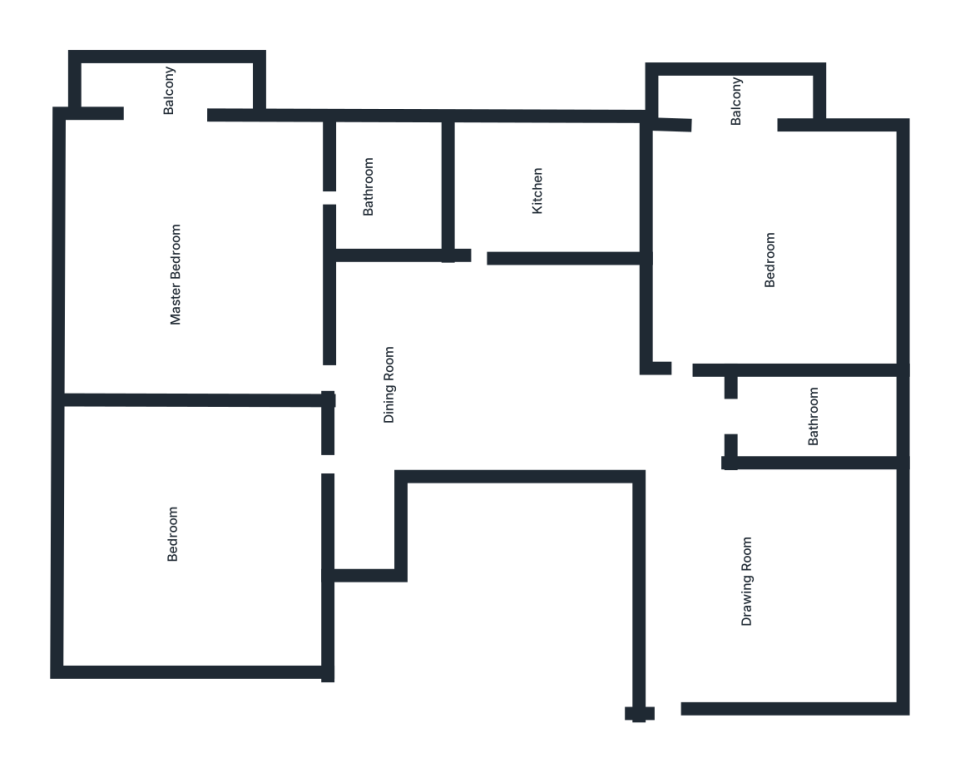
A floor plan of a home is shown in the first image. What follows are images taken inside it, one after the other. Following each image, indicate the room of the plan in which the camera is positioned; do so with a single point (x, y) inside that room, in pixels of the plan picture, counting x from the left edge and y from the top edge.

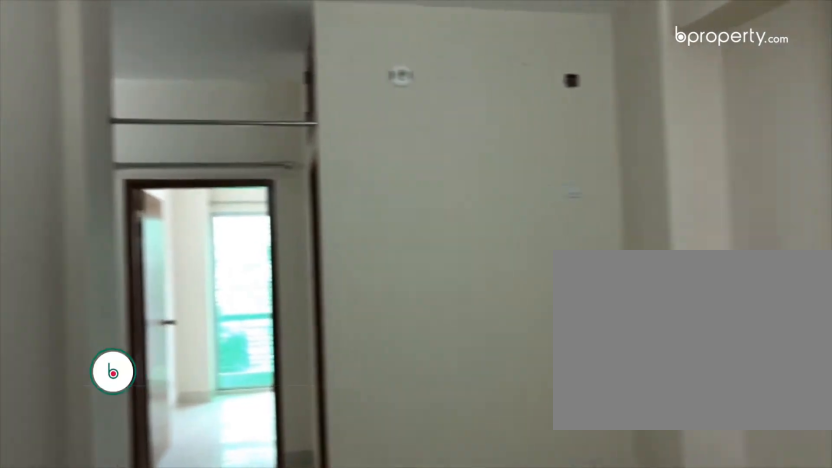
(749, 594)
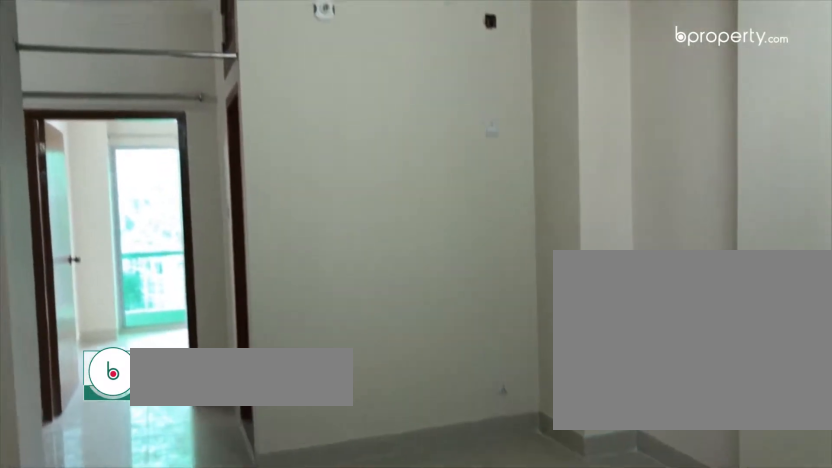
(750, 595)
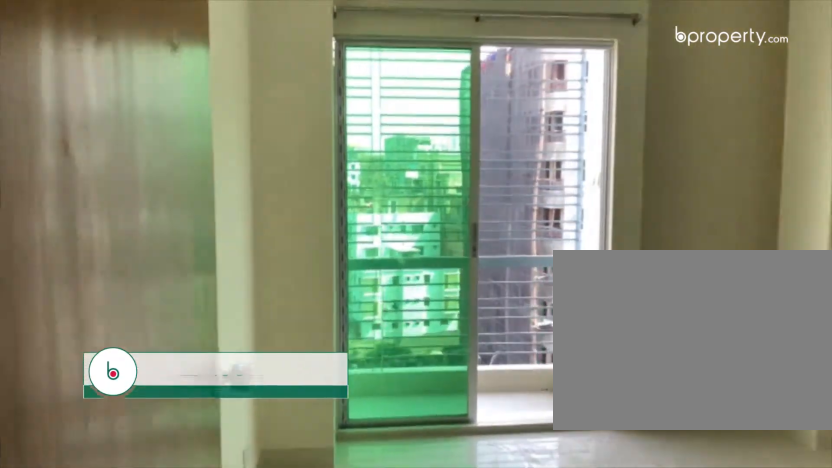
(758, 283)
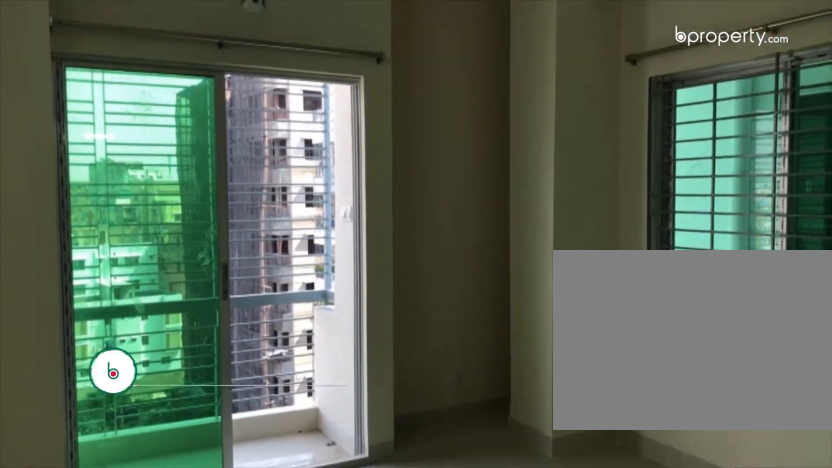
(759, 284)
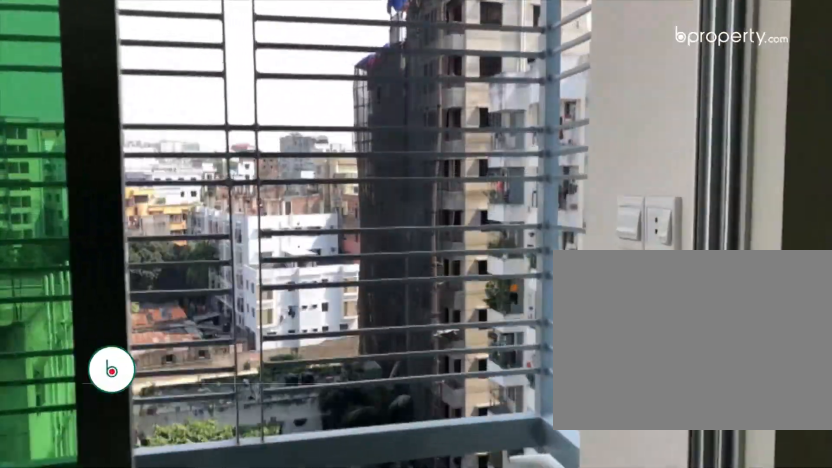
(730, 128)
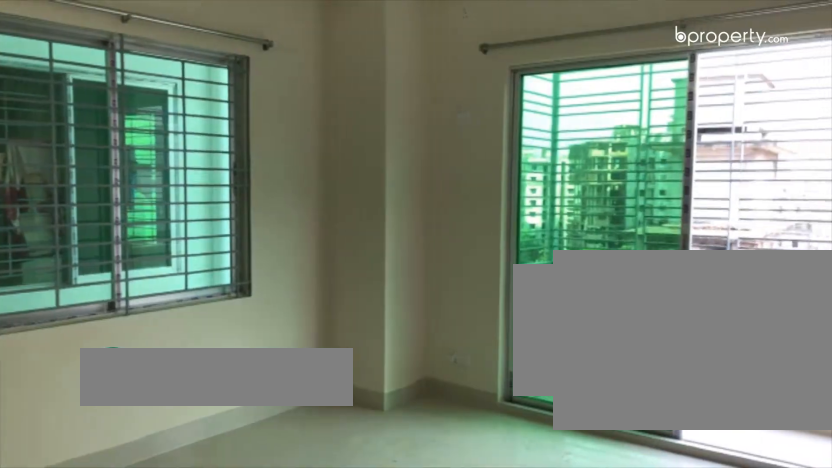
(200, 312)
